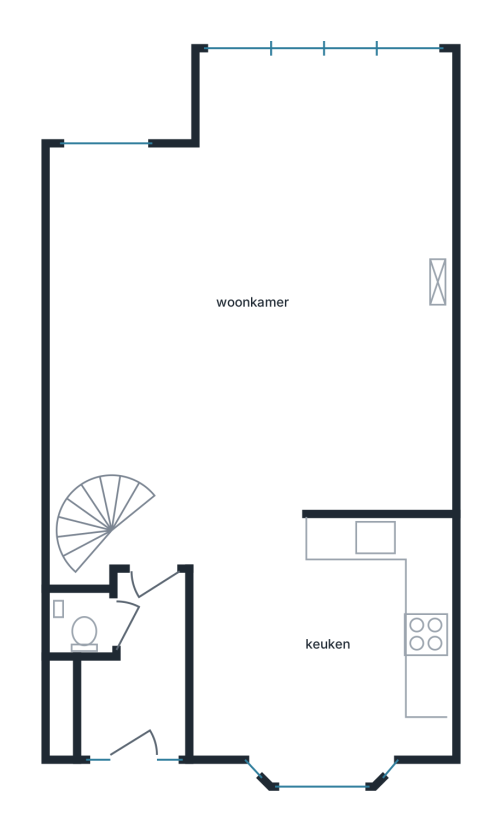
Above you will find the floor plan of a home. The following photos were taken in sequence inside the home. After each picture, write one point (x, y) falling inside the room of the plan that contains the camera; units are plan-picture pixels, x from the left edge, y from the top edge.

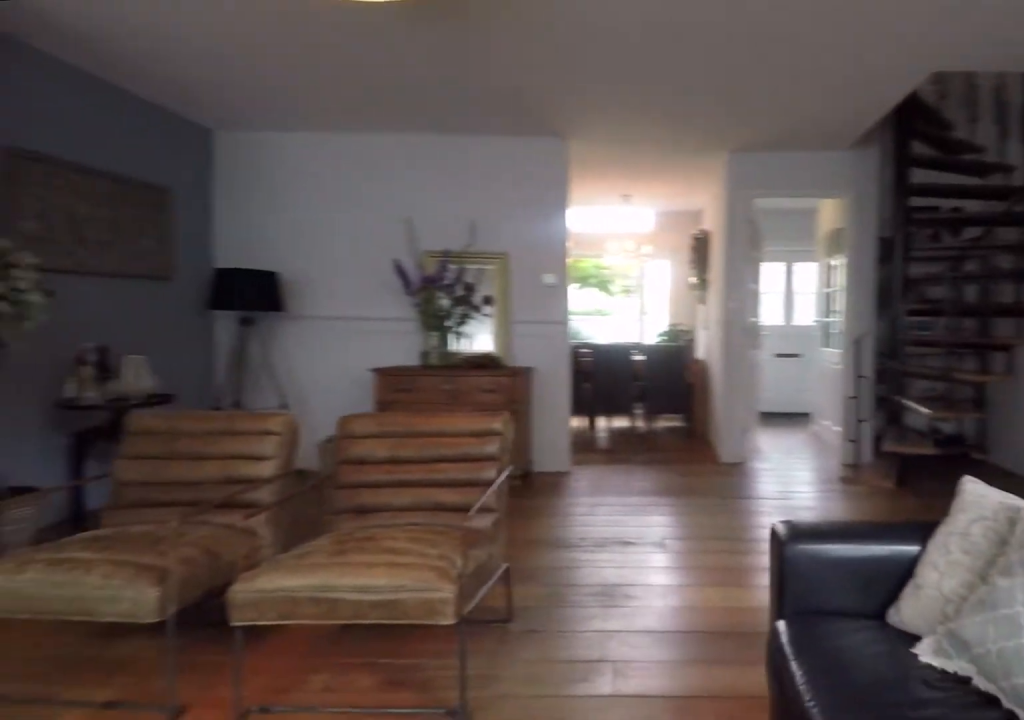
(259, 305)
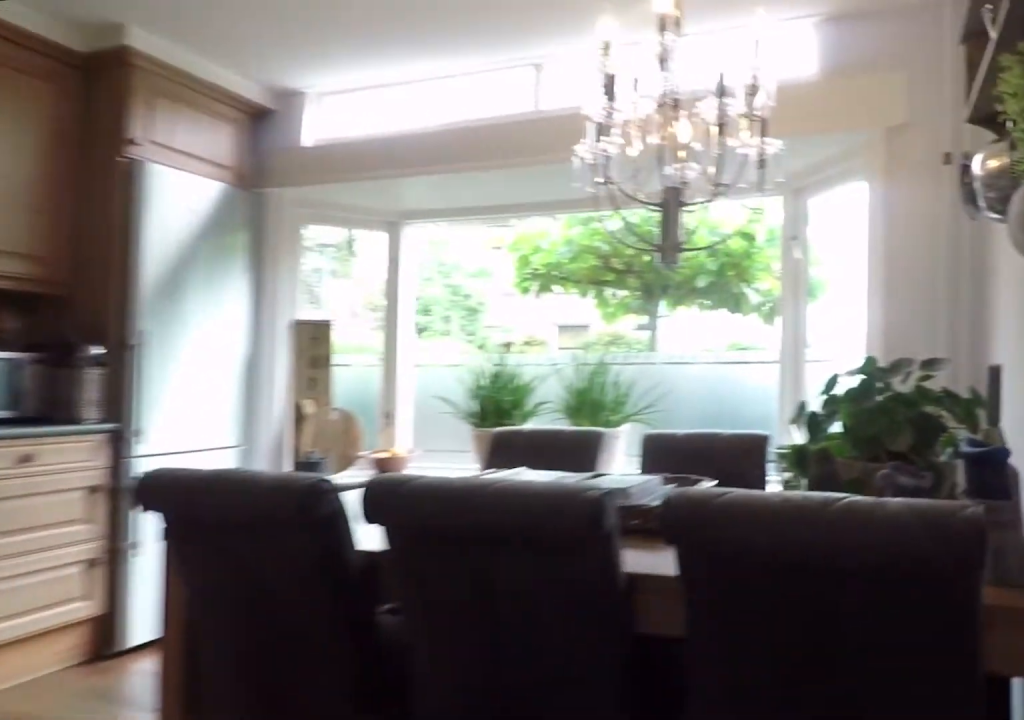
(361, 696)
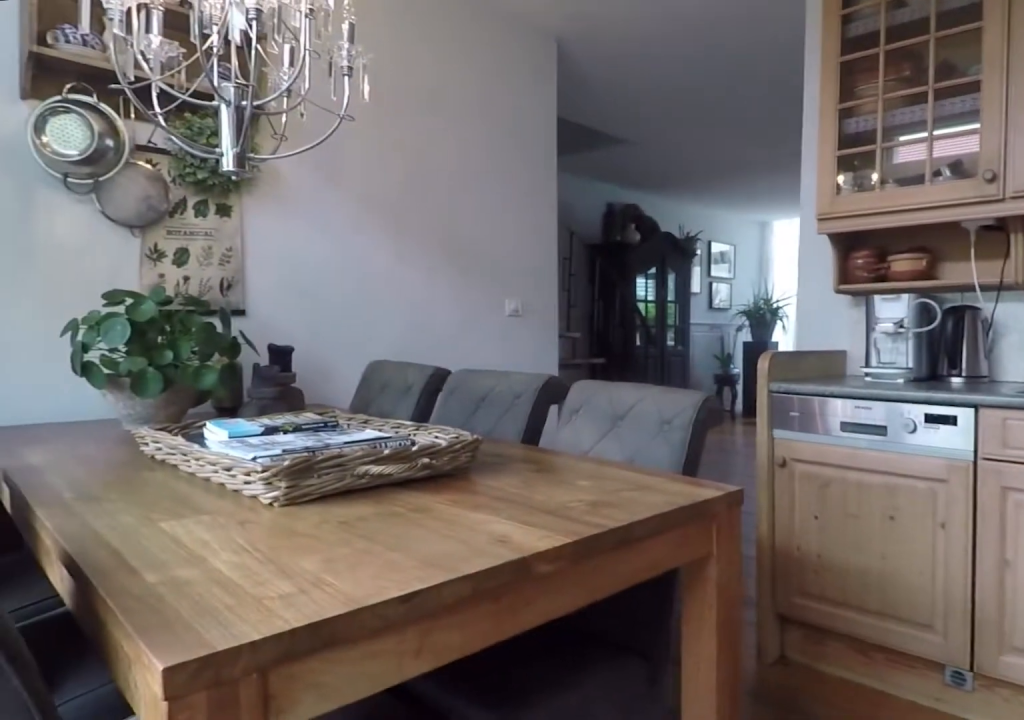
(361, 696)
